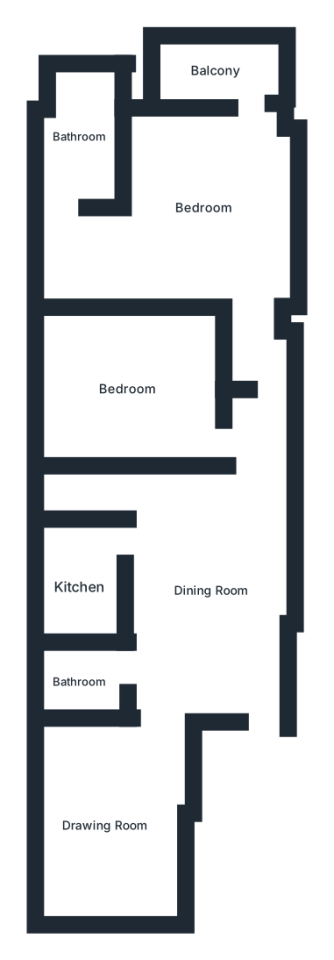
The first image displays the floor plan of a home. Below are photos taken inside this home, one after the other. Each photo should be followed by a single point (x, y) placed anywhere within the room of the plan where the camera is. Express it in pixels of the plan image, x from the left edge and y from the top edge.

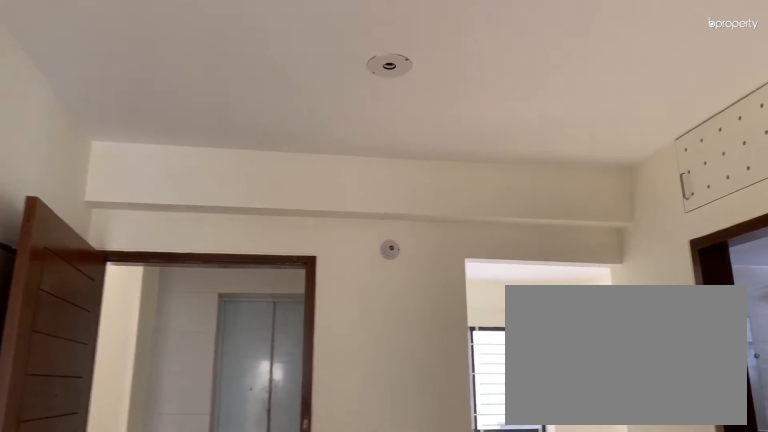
(210, 582)
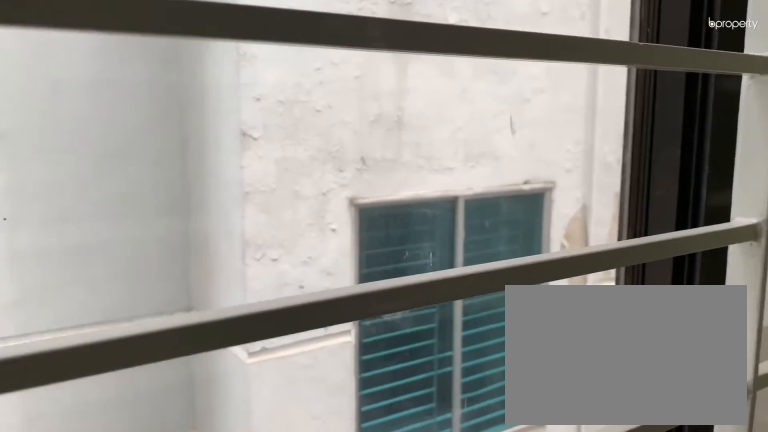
(106, 825)
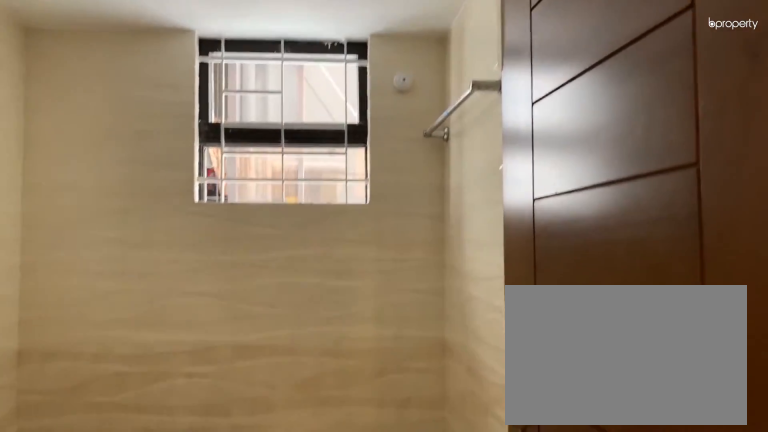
(81, 680)
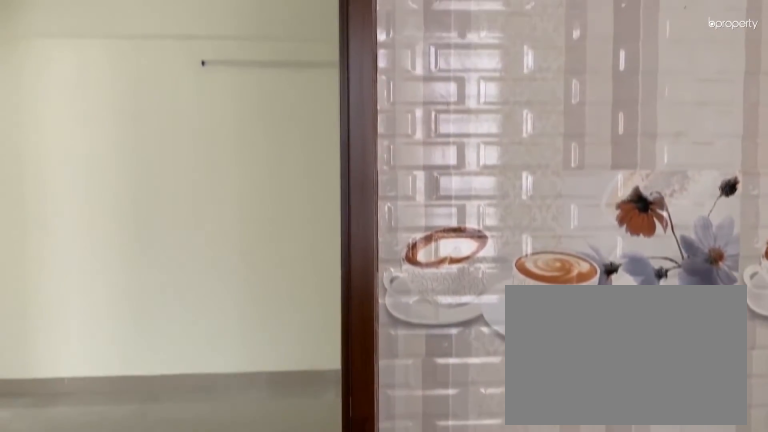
(80, 582)
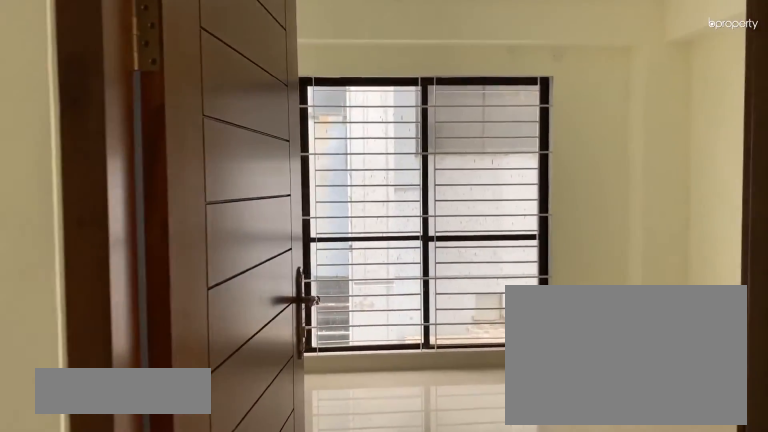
(127, 389)
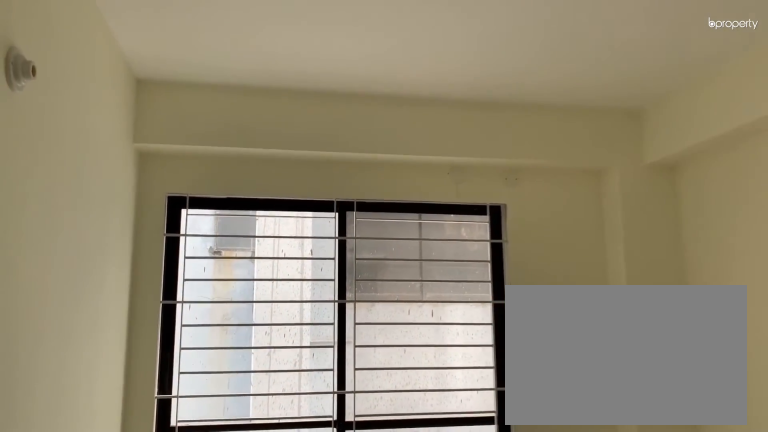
(127, 389)
